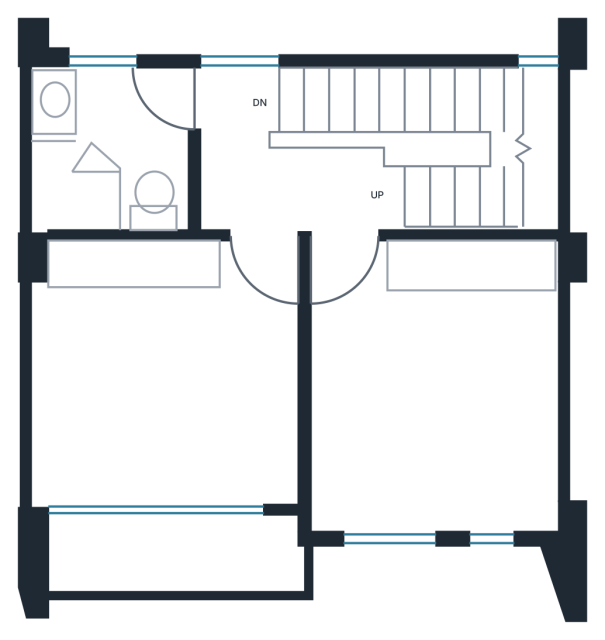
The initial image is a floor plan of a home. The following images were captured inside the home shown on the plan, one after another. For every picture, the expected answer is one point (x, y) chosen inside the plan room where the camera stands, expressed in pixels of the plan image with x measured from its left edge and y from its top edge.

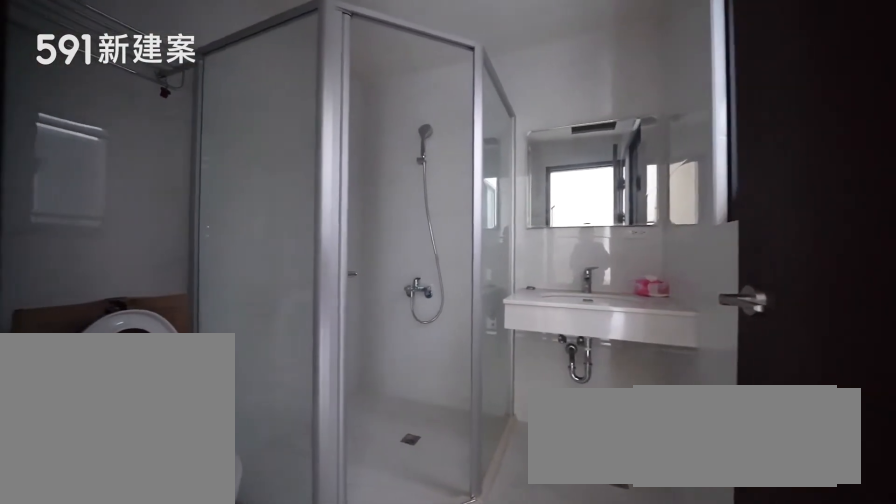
(106, 152)
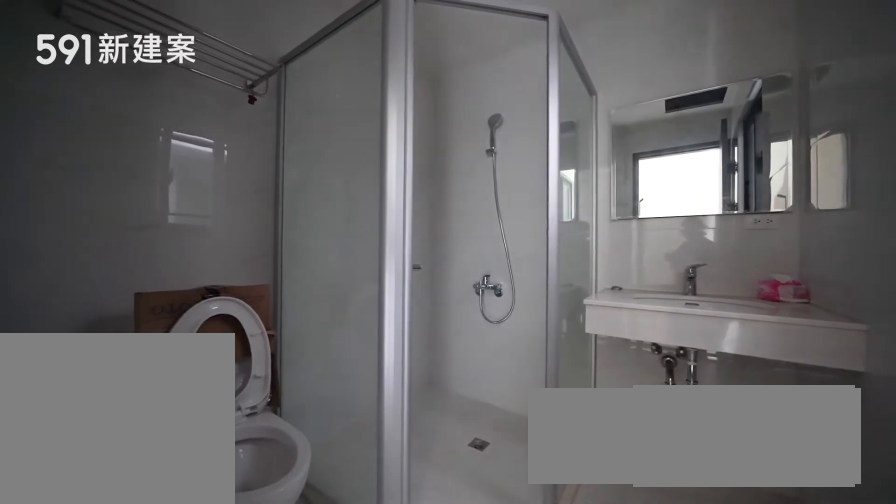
(106, 152)
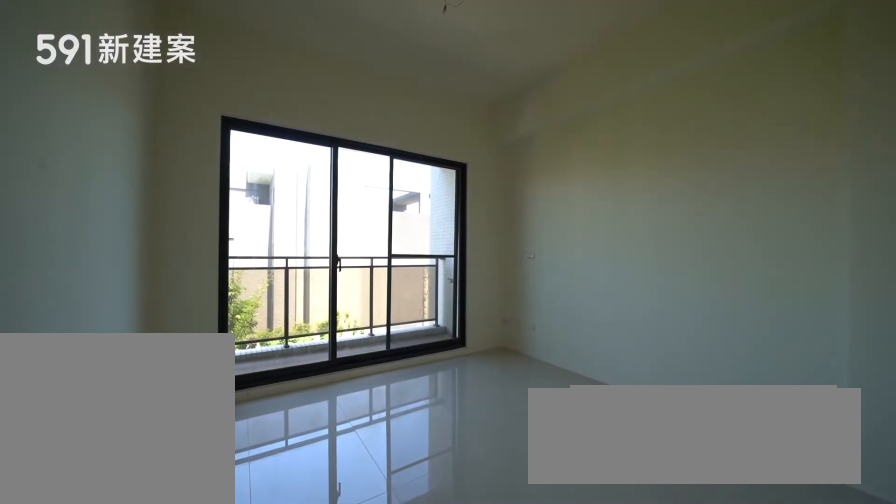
(165, 371)
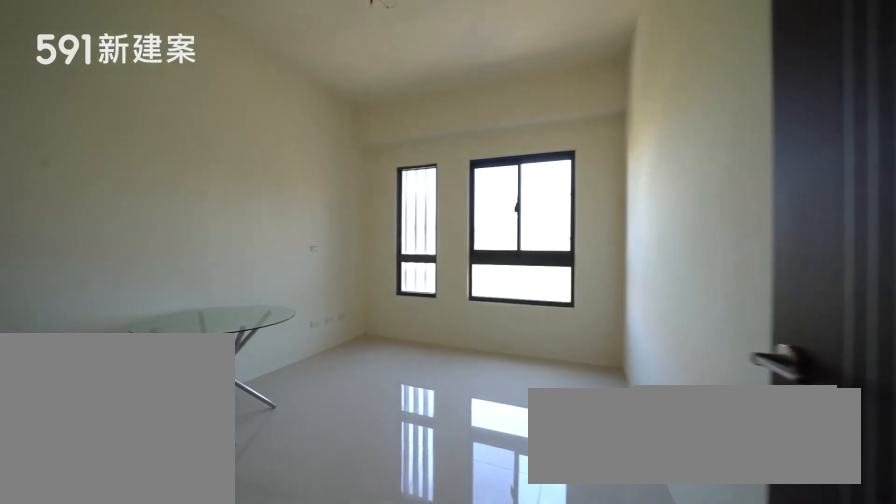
(436, 386)
